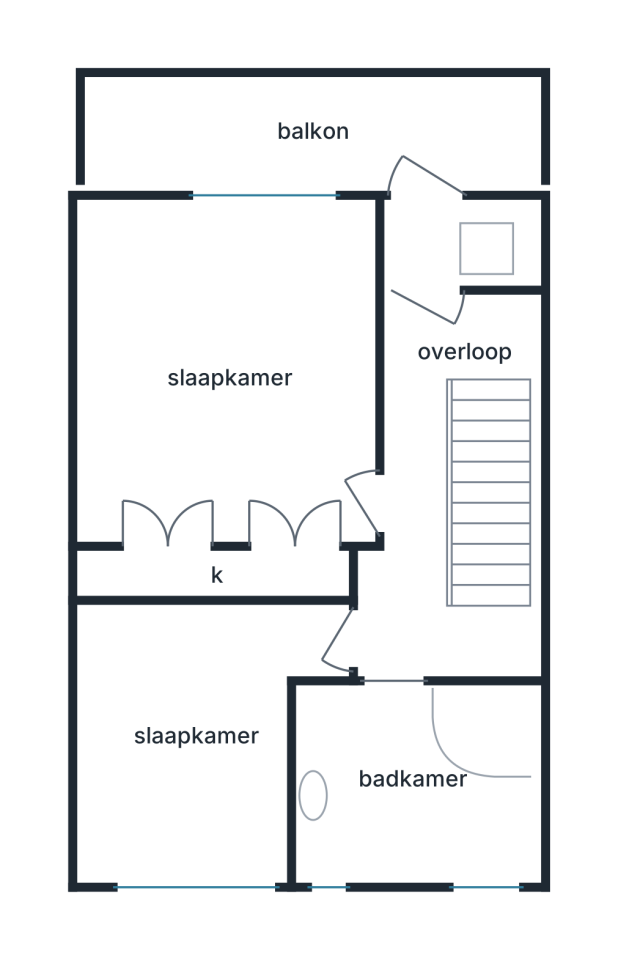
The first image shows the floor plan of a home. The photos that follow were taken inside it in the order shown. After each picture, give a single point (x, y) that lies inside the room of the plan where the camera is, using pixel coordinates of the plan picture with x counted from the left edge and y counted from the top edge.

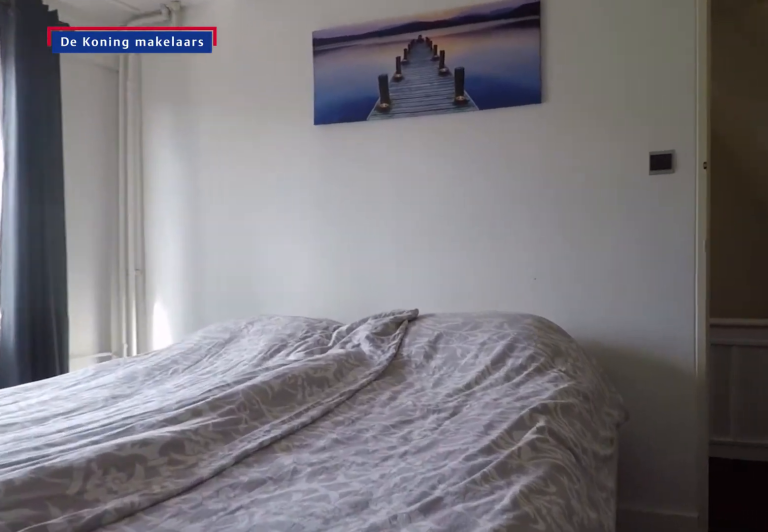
(232, 375)
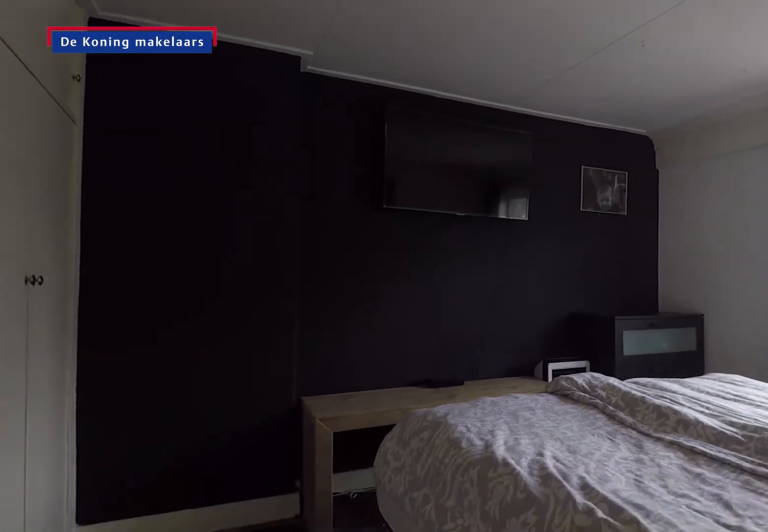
(232, 375)
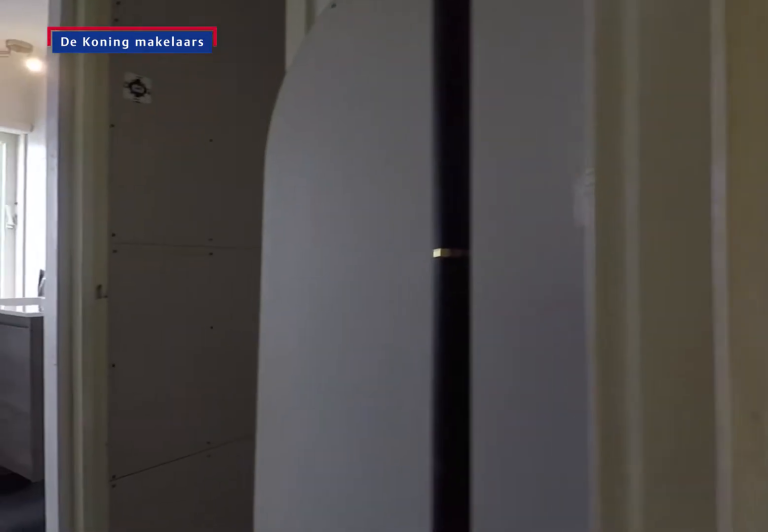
(434, 493)
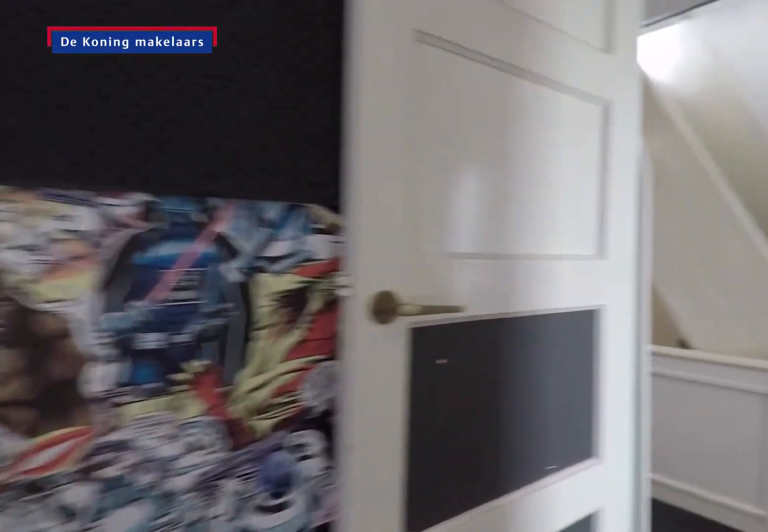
(196, 732)
